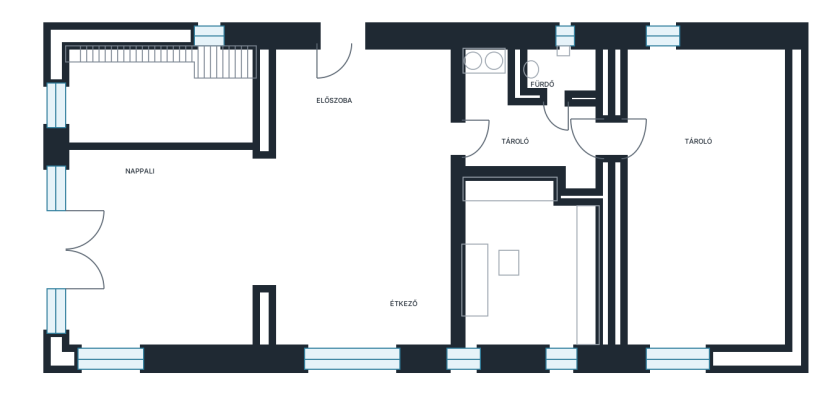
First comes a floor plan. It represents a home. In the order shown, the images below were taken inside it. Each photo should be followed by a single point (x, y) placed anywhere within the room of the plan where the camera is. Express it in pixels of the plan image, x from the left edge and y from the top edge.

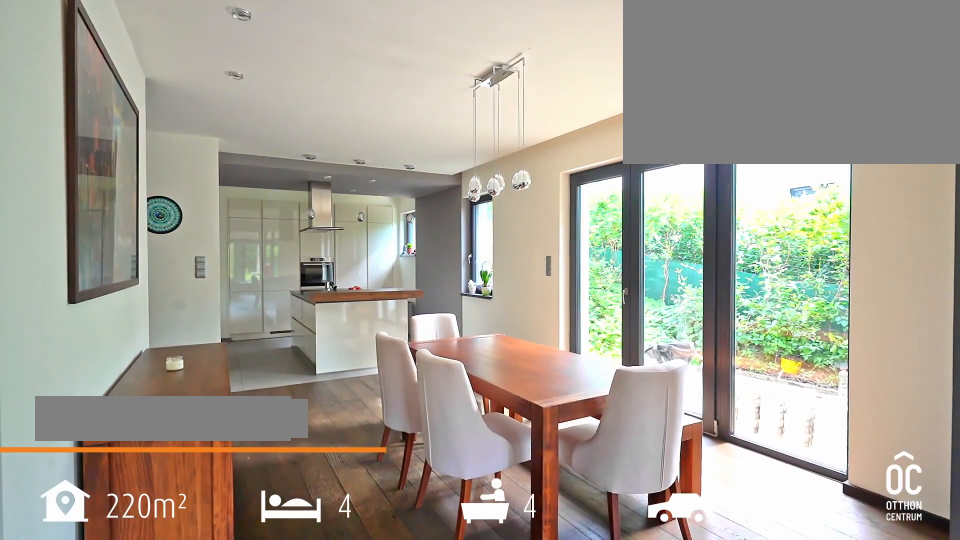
(360, 267)
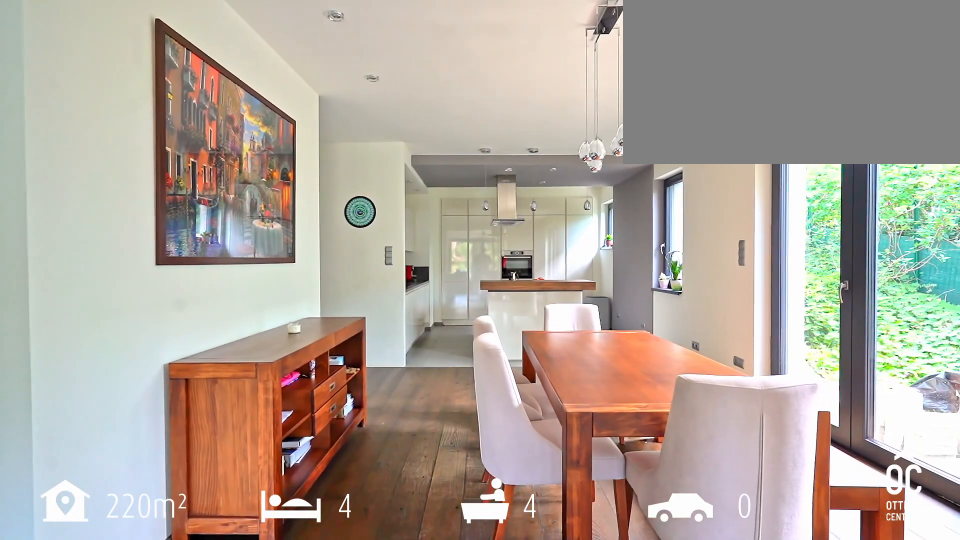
(360, 267)
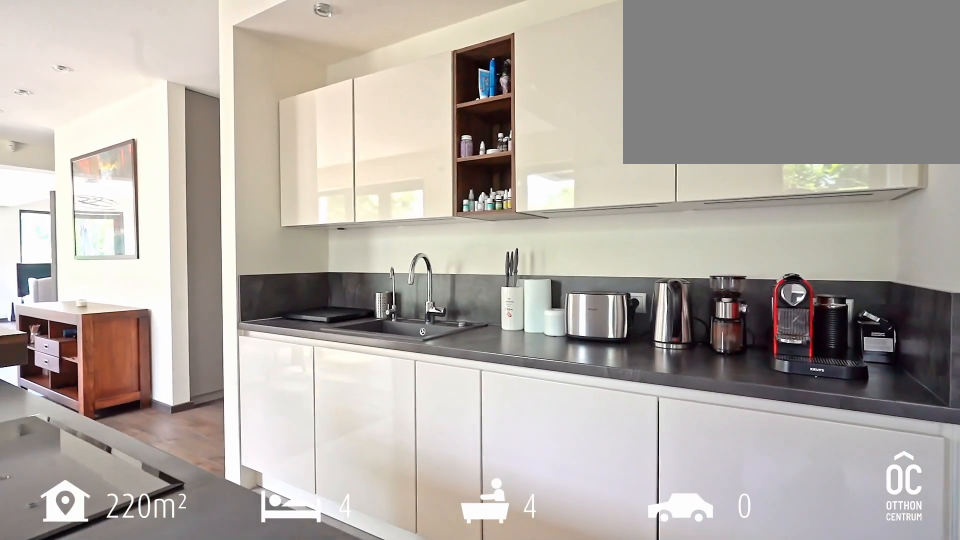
(520, 270)
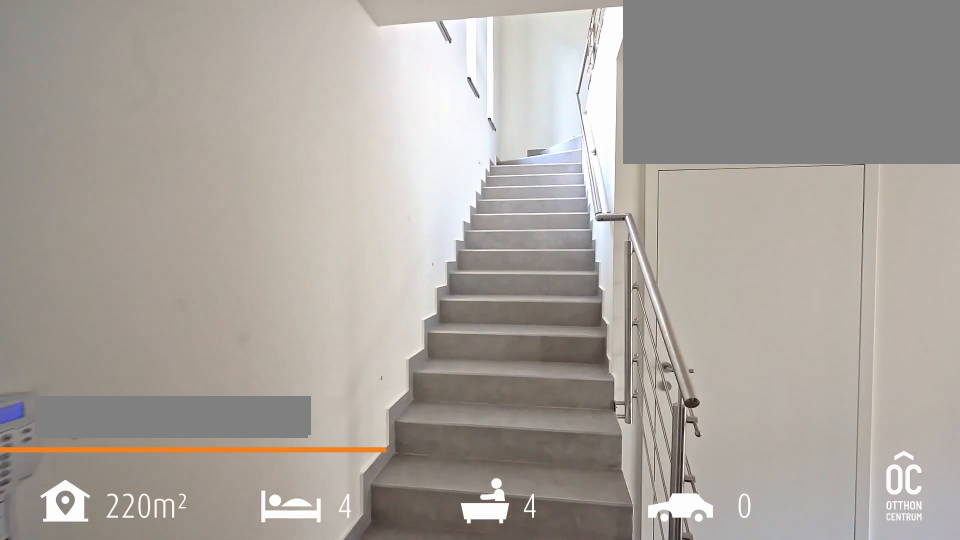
(372, 70)
